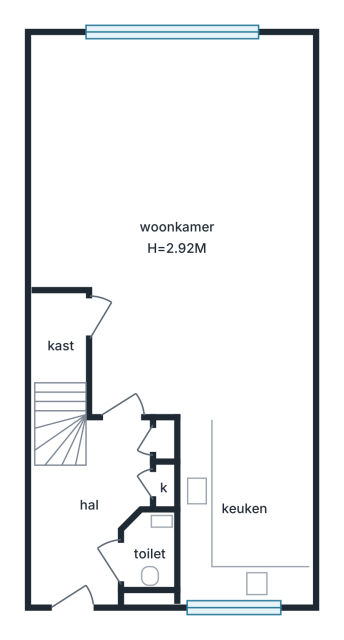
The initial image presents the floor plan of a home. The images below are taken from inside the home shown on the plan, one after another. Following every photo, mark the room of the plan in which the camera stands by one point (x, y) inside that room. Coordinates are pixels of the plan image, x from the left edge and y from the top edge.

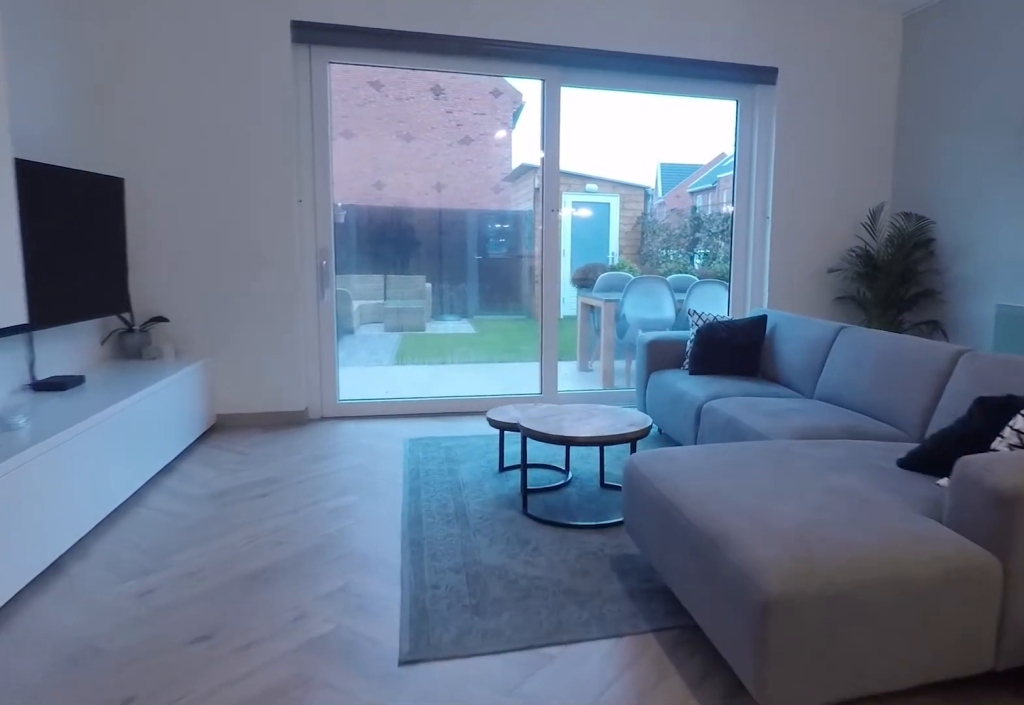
(185, 269)
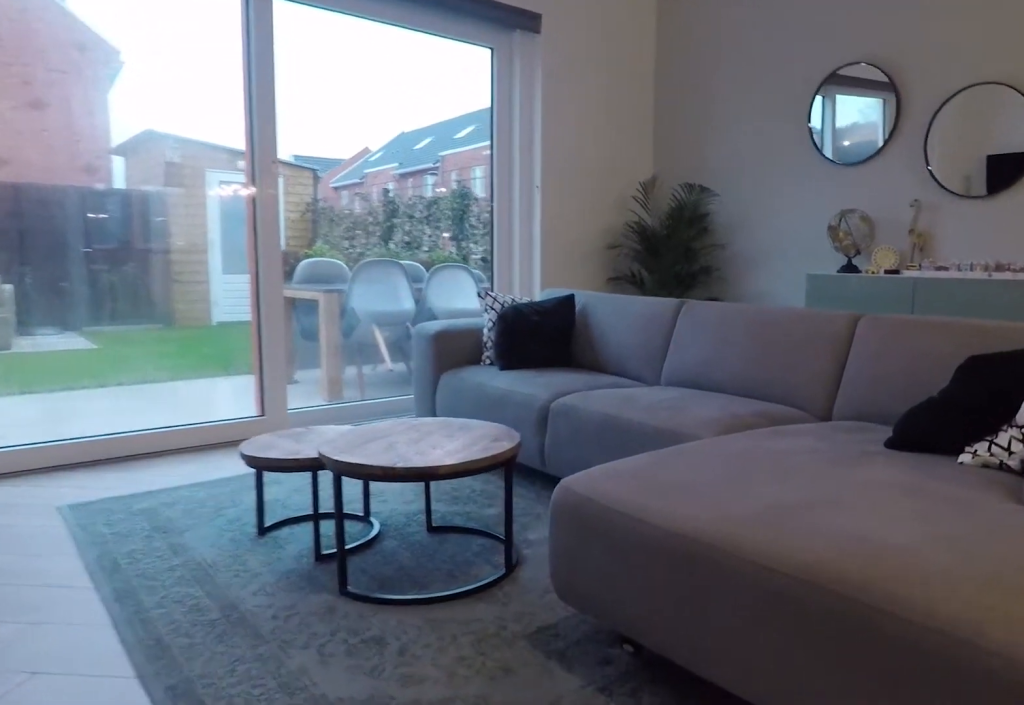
(185, 269)
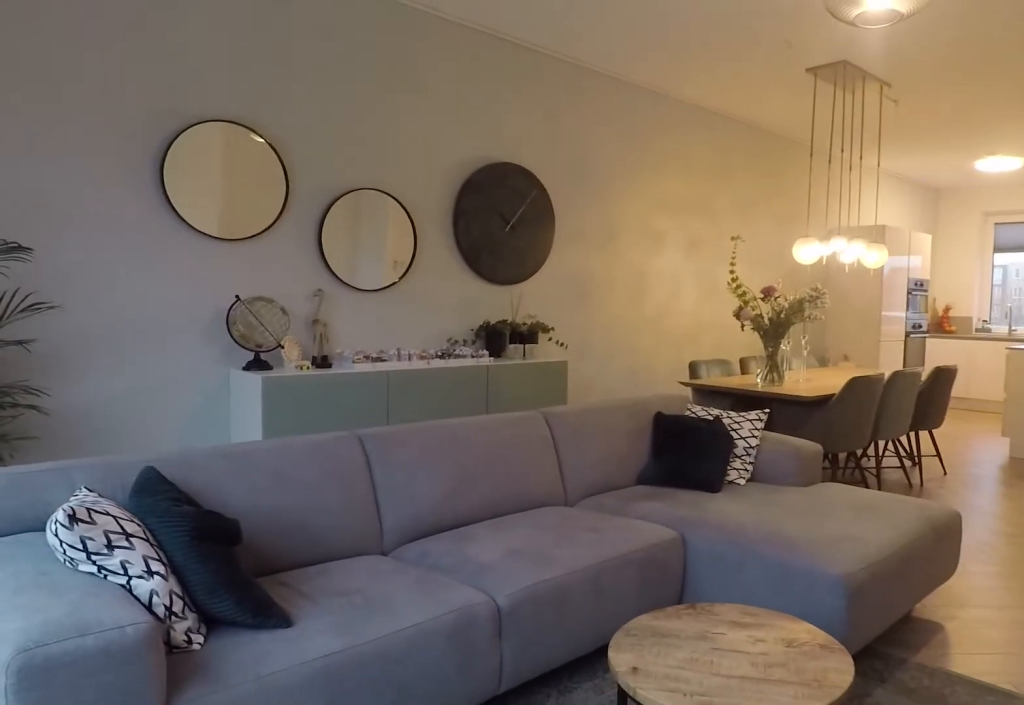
(185, 269)
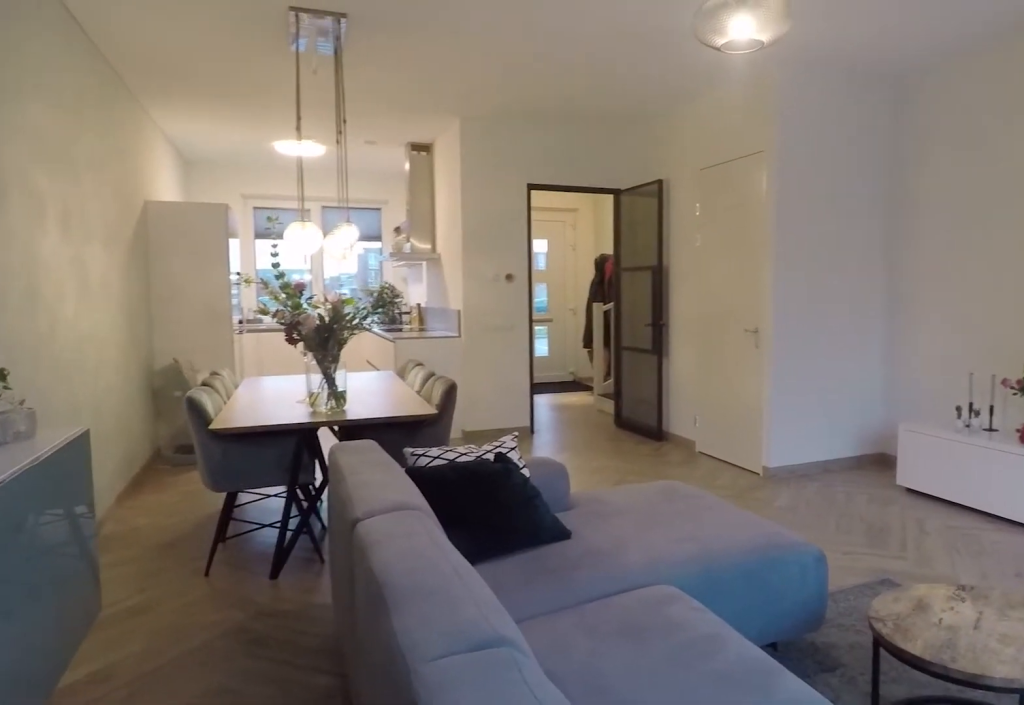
(185, 269)
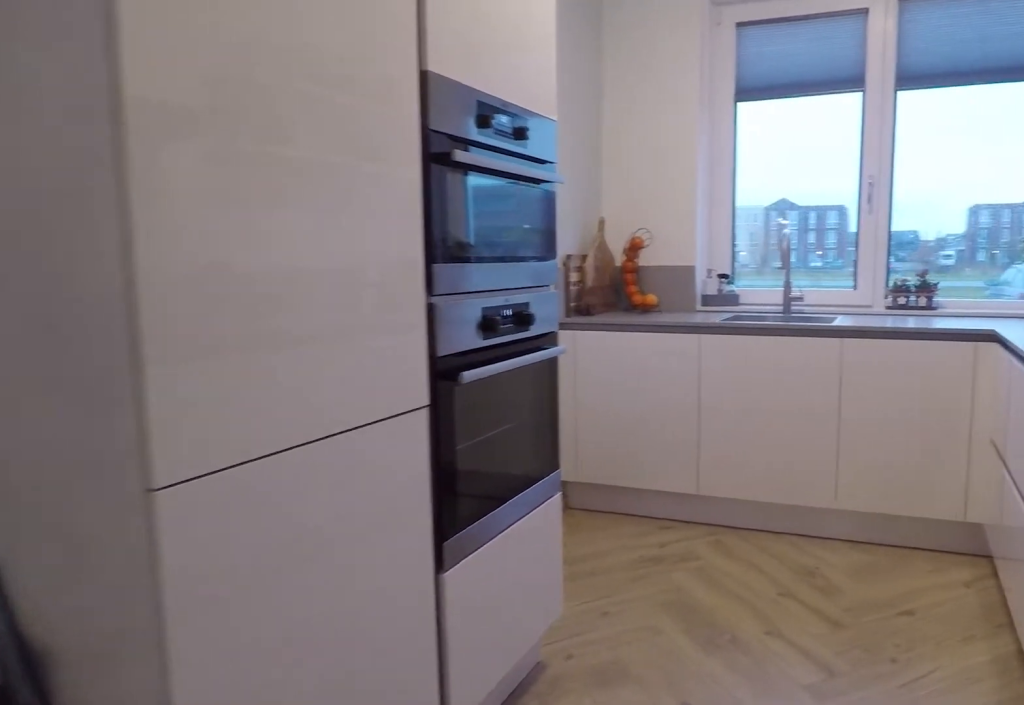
(245, 506)
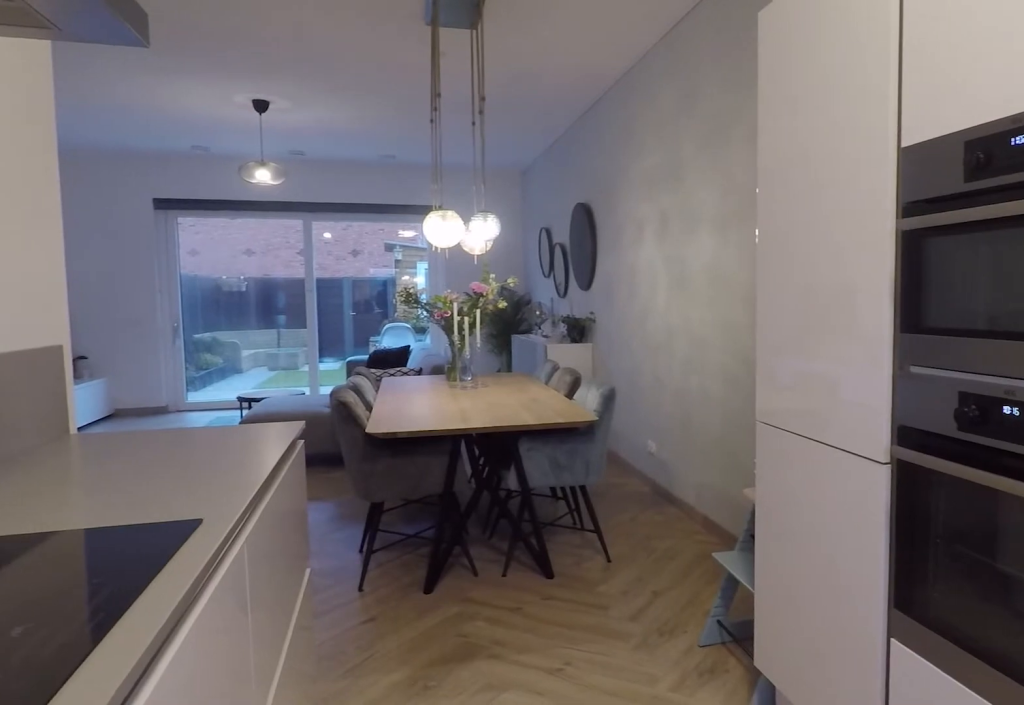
(245, 506)
